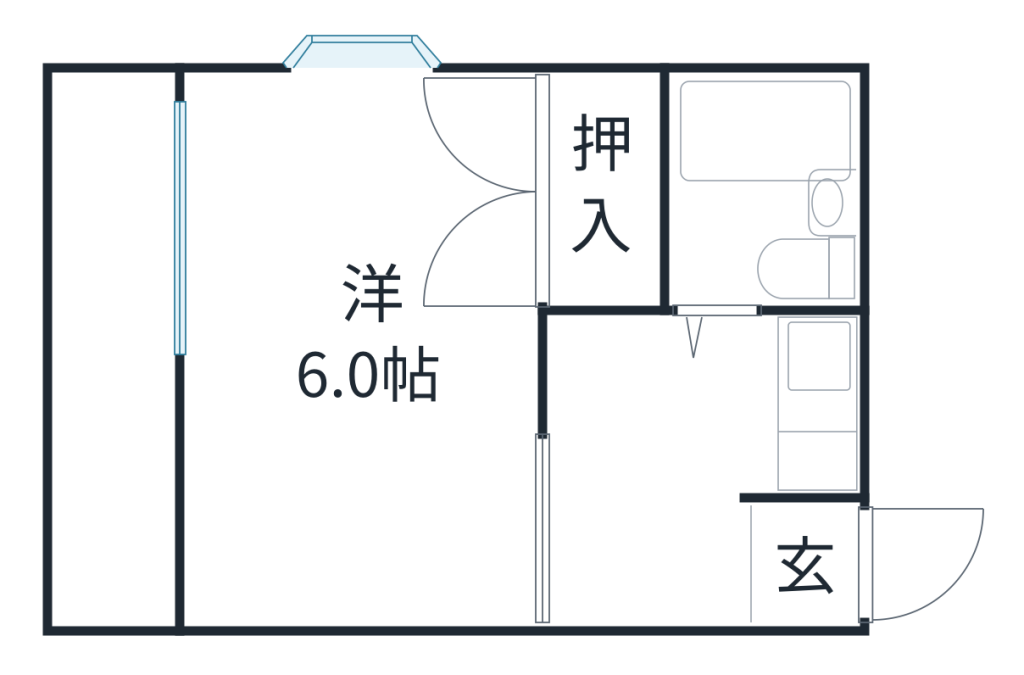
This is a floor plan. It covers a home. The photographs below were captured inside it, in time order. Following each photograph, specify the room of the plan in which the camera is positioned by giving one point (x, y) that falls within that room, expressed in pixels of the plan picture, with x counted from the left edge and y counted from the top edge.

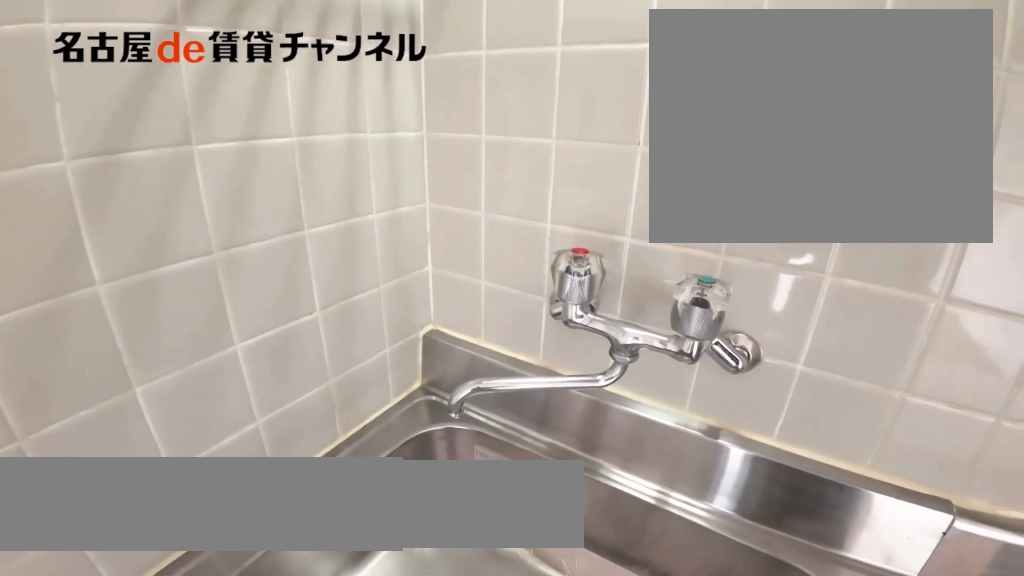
(824, 411)
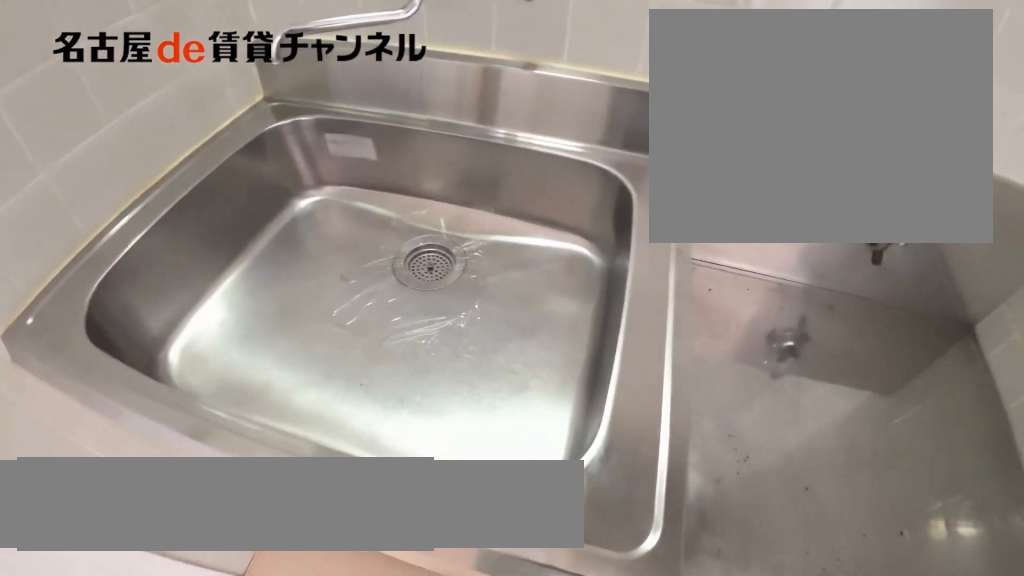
(824, 411)
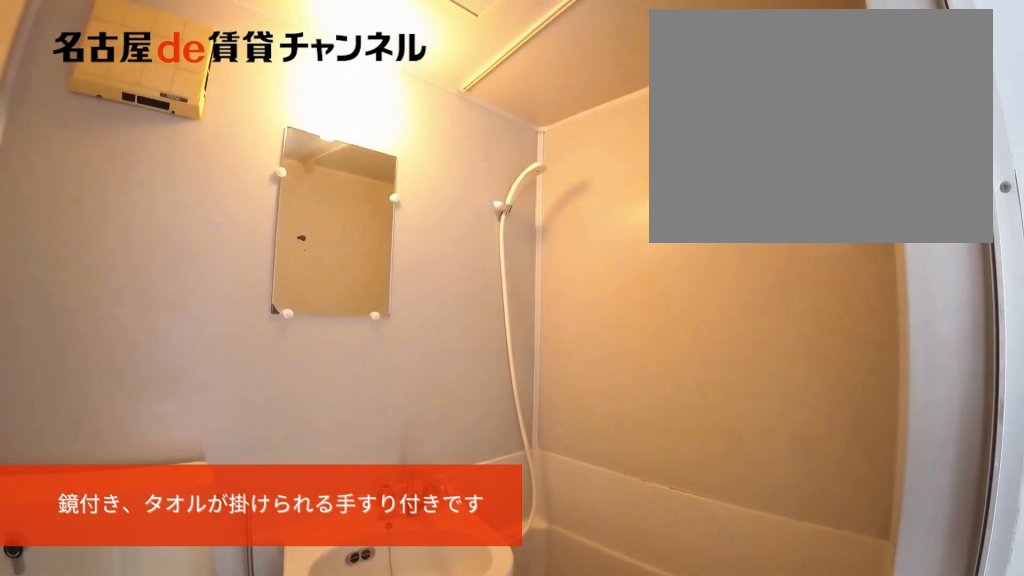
(763, 186)
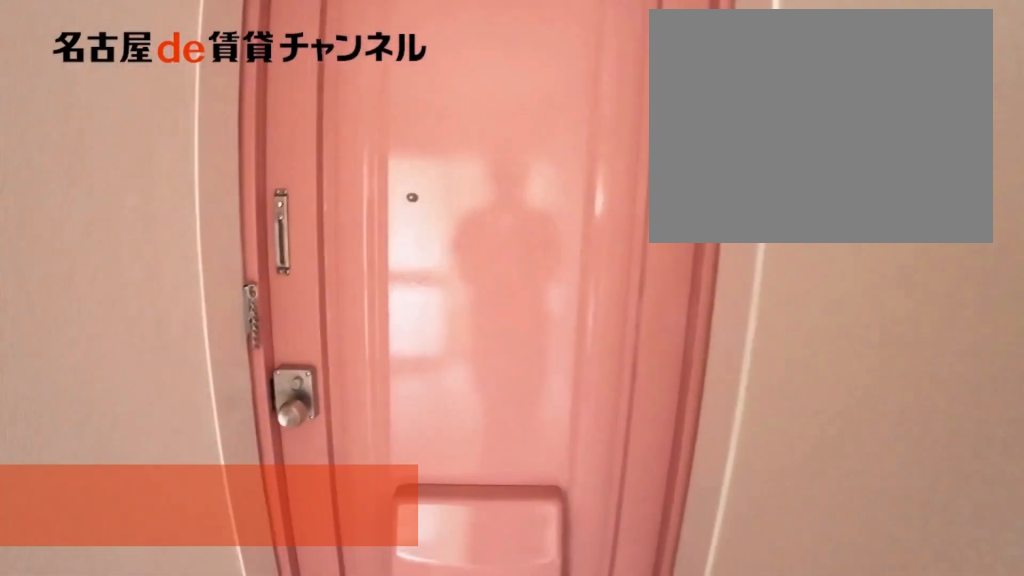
(807, 565)
